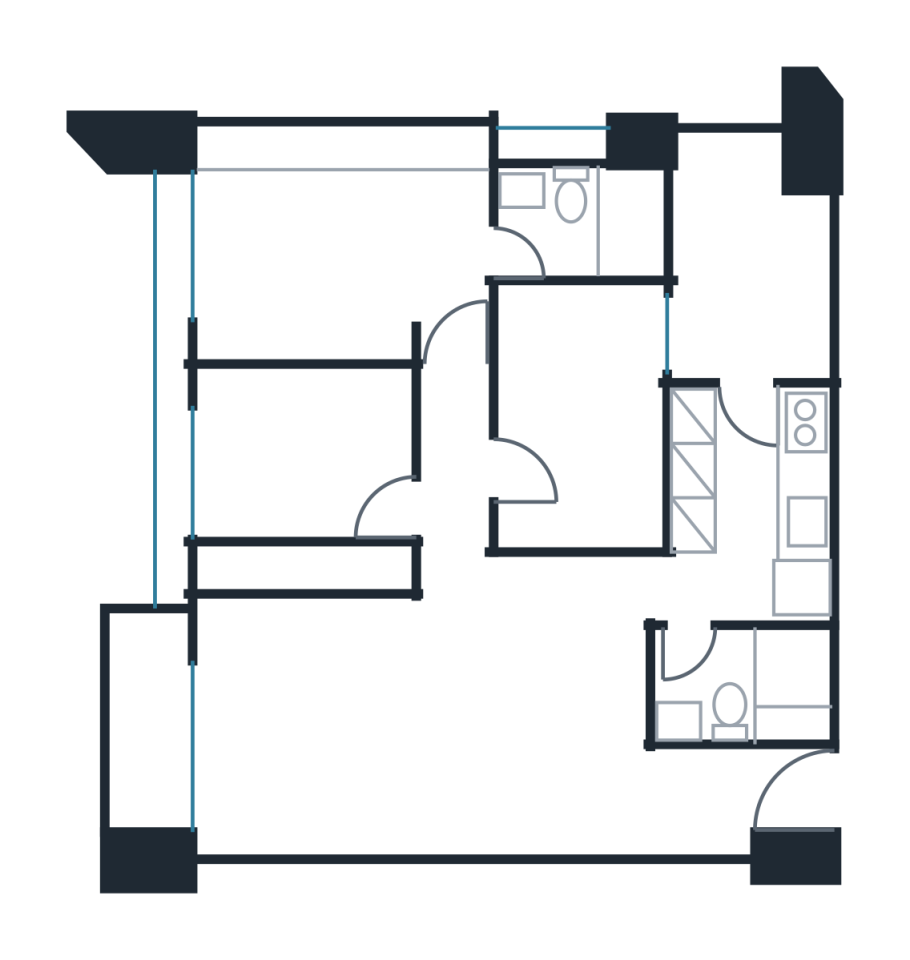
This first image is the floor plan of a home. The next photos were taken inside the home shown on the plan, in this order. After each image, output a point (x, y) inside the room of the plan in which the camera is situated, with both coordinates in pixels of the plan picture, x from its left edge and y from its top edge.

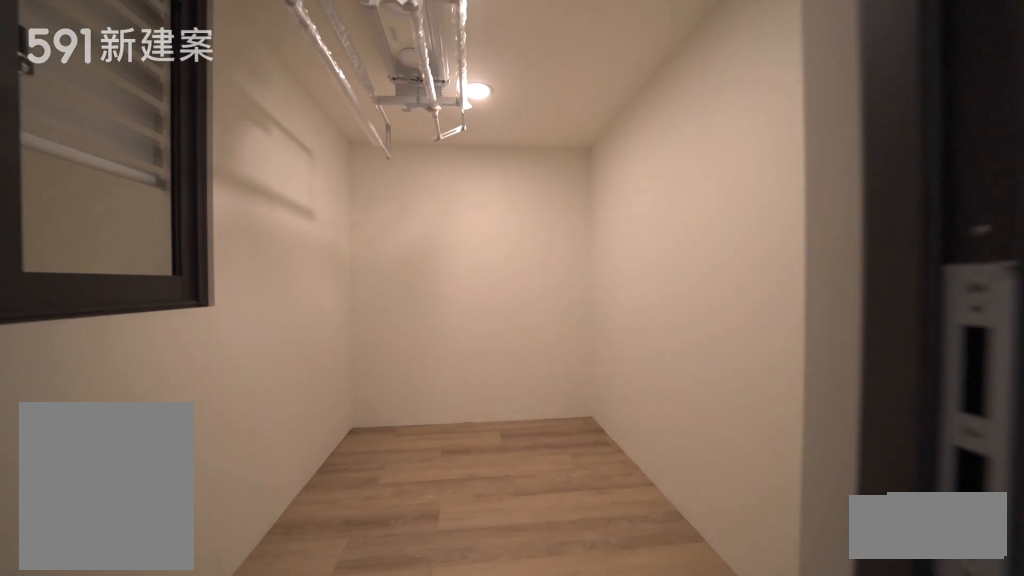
(750, 269)
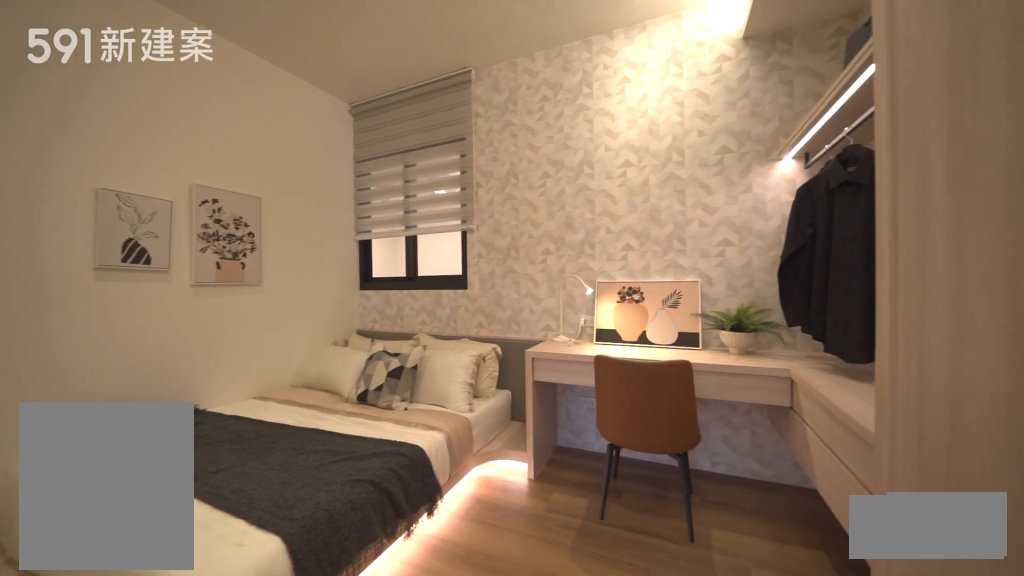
(578, 413)
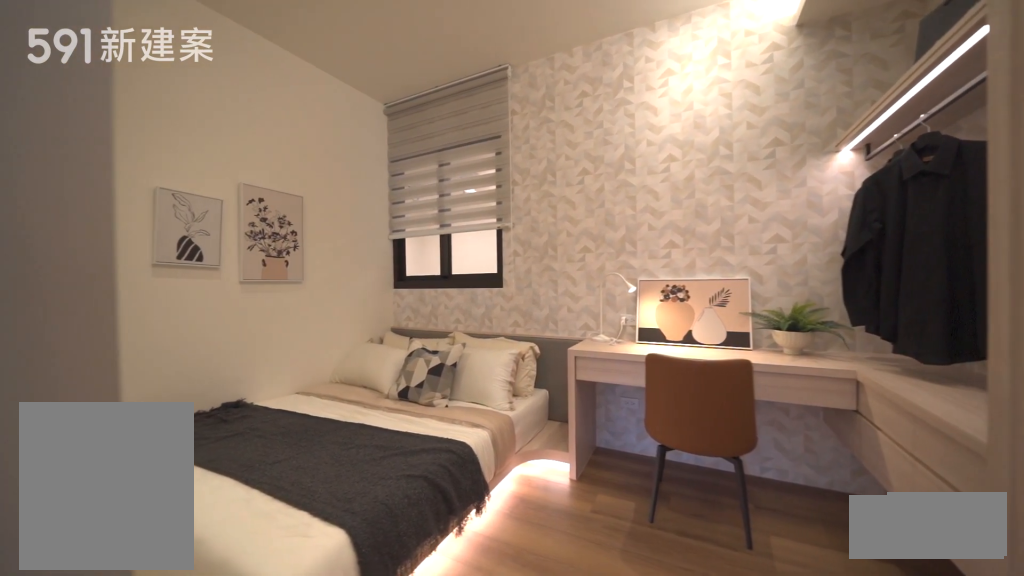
(578, 413)
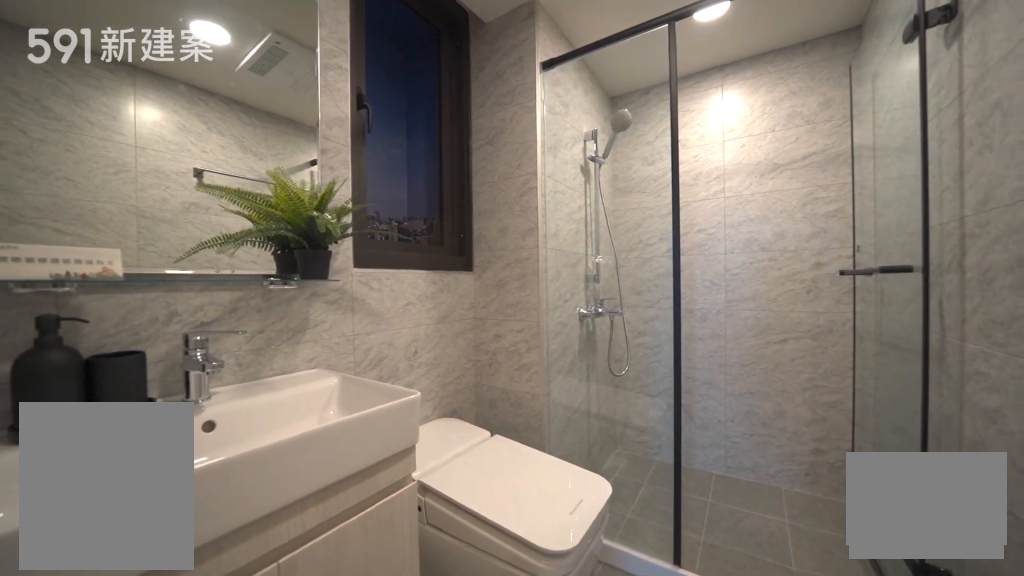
(580, 222)
